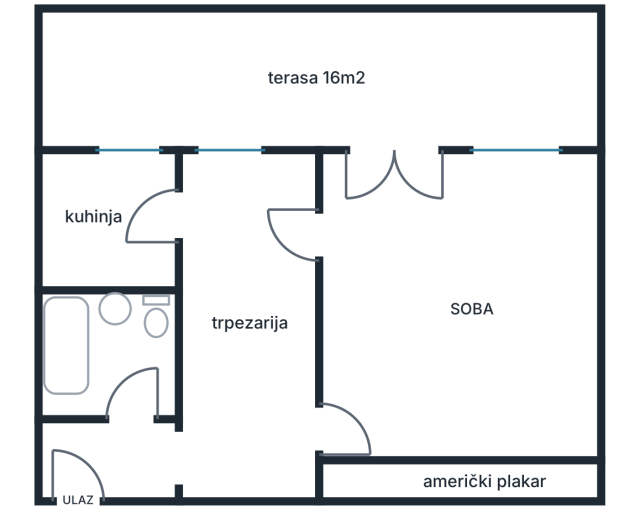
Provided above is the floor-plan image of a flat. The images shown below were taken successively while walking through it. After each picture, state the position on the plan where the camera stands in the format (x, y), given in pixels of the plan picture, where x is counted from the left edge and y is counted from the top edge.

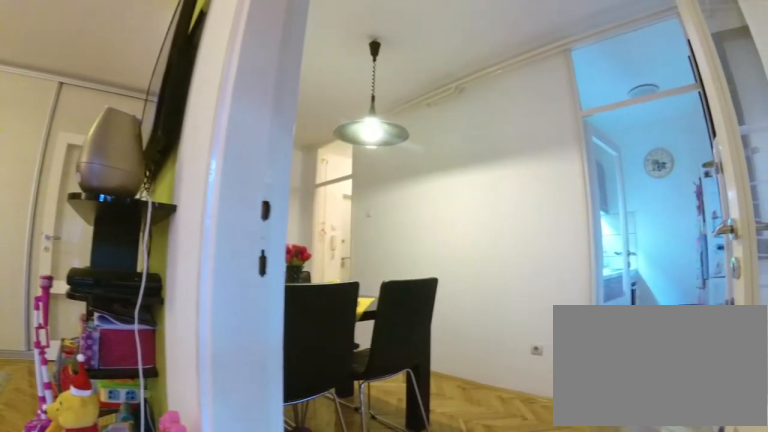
(413, 220)
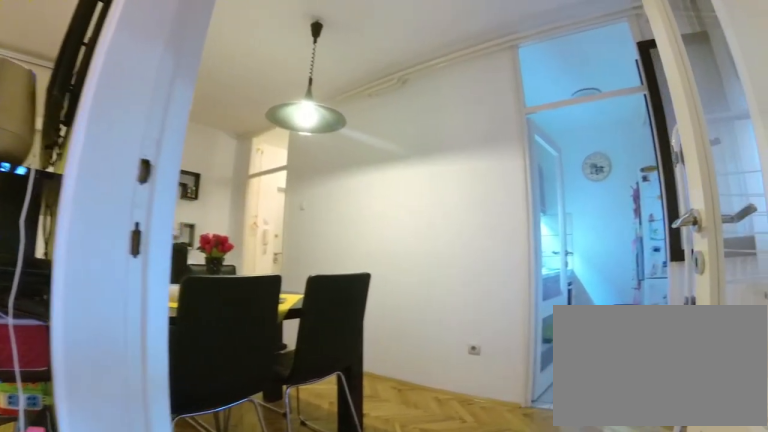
(400, 227)
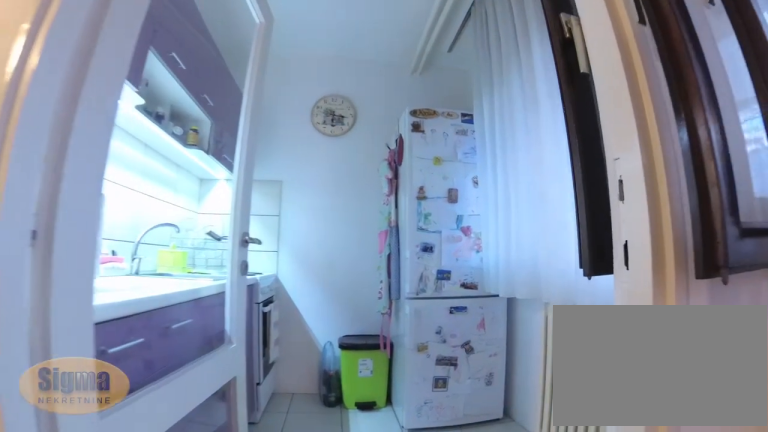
(244, 225)
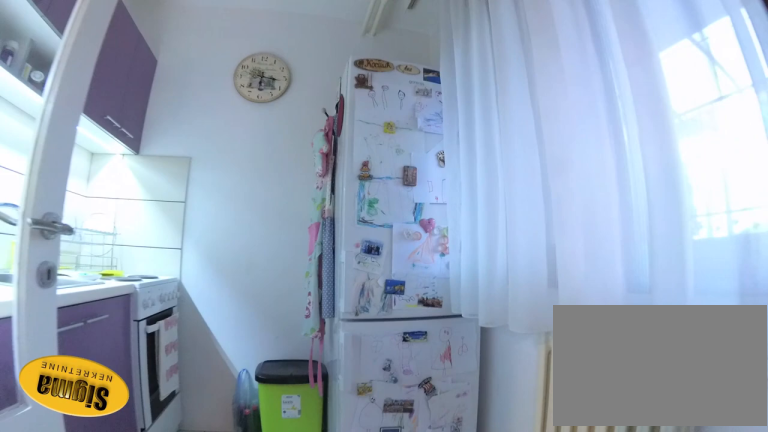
(199, 225)
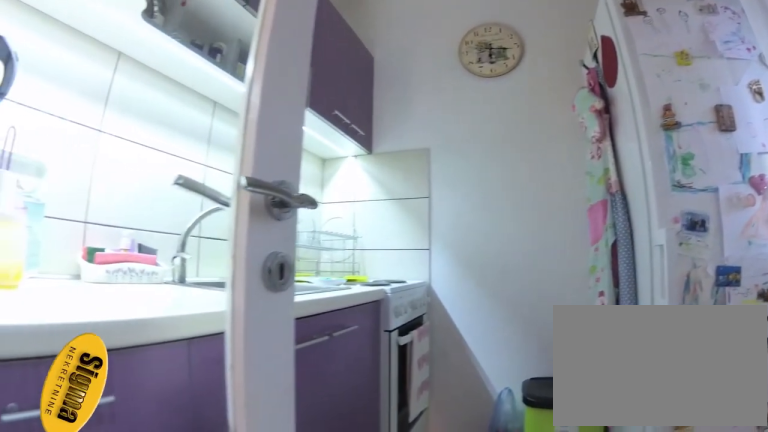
(156, 212)
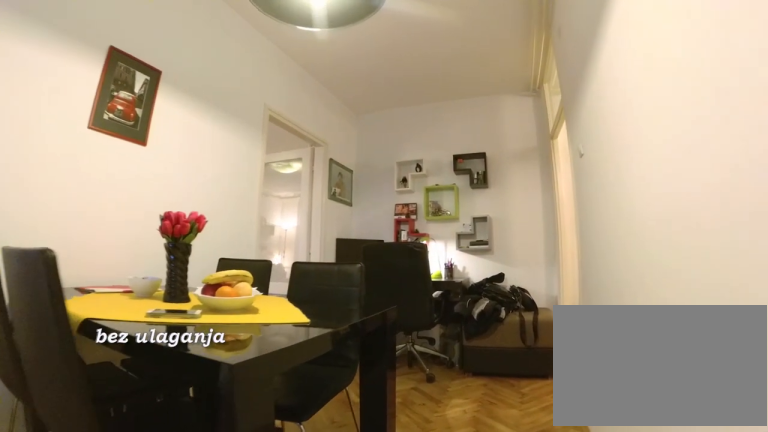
(215, 221)
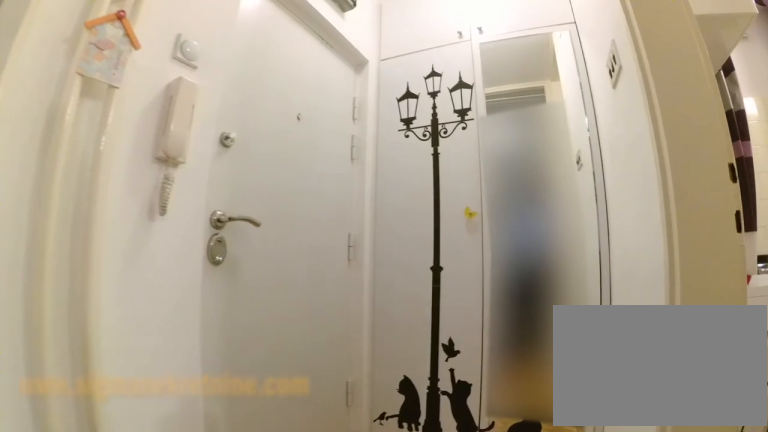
(211, 446)
